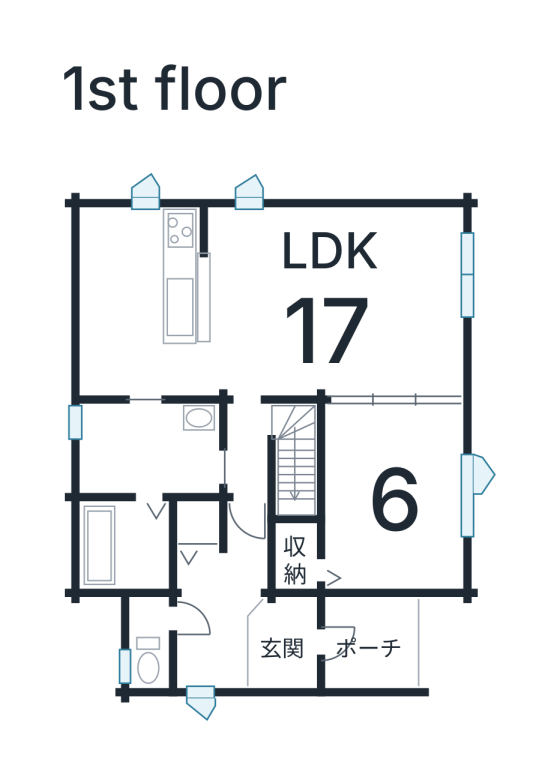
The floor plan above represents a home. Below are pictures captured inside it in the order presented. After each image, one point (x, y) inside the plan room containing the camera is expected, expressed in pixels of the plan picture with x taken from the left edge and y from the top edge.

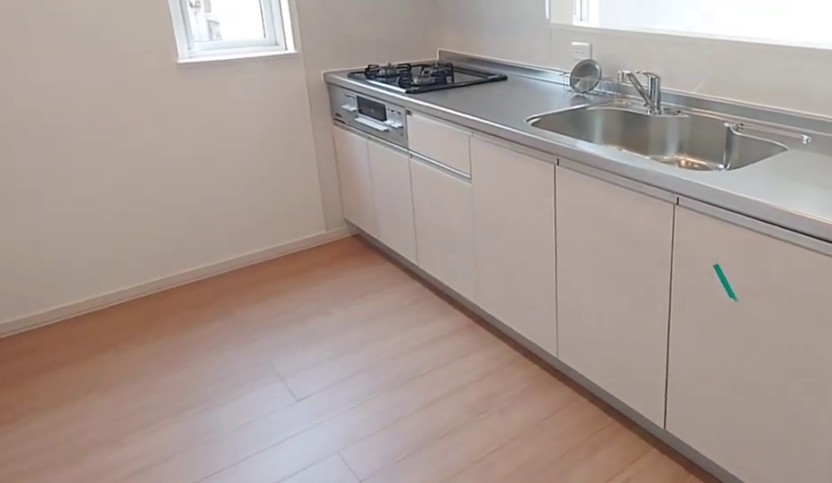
(126, 306)
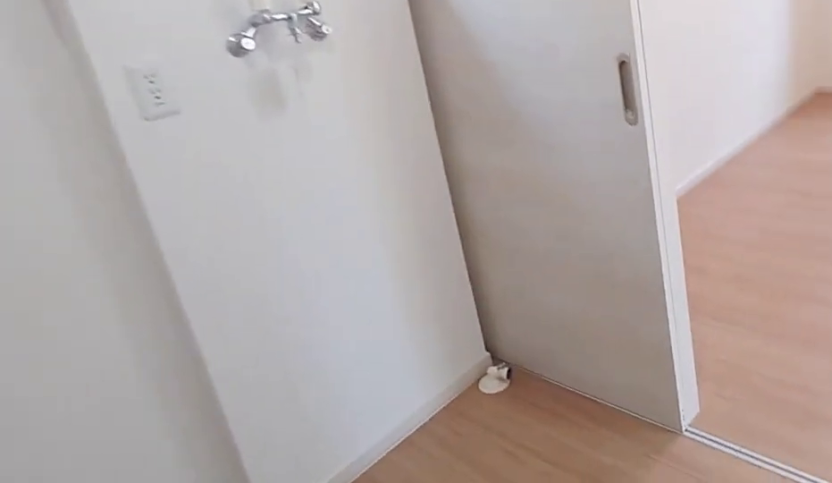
(144, 446)
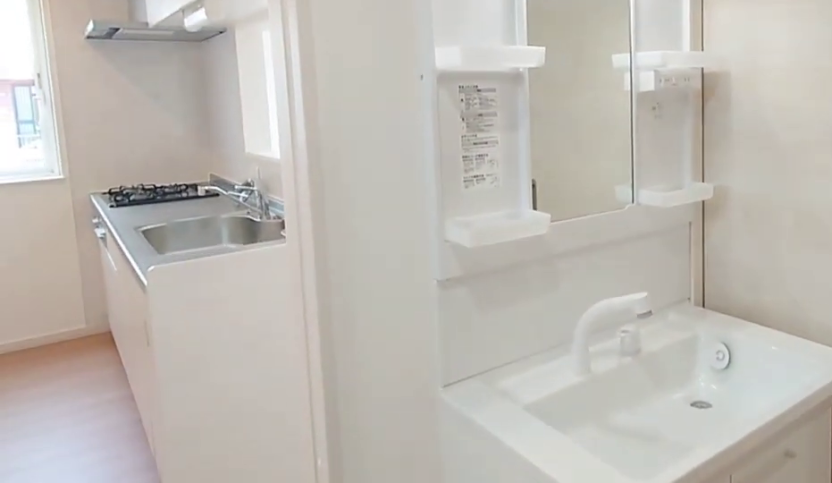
(144, 446)
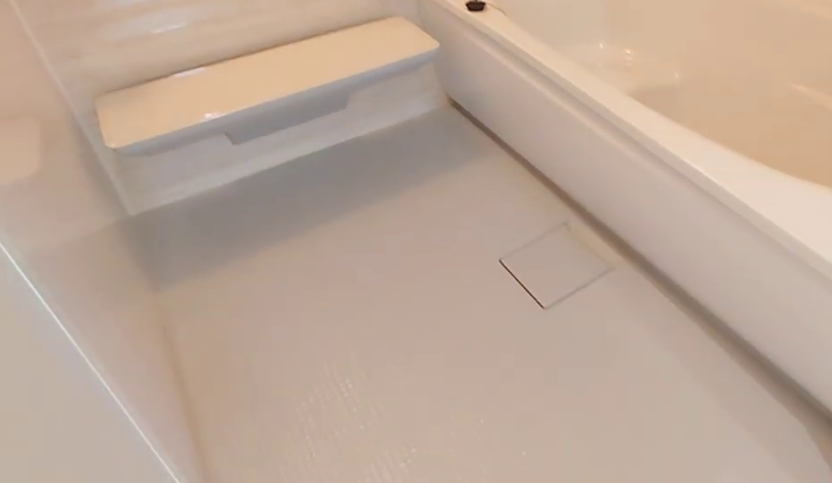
(128, 545)
